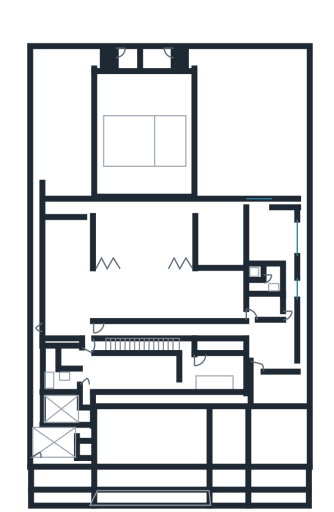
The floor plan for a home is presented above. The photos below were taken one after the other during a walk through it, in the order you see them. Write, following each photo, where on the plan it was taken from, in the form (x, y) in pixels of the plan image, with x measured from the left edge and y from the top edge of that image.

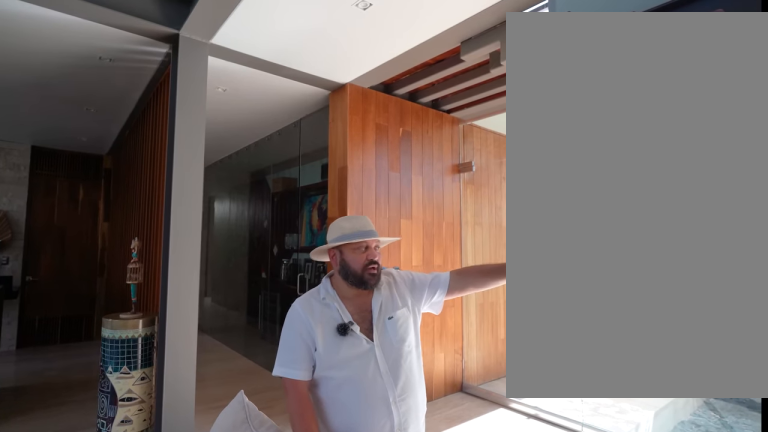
(166, 326)
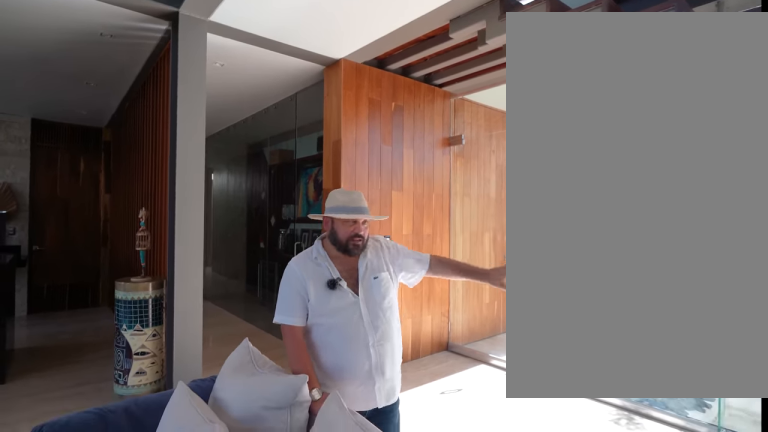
(165, 323)
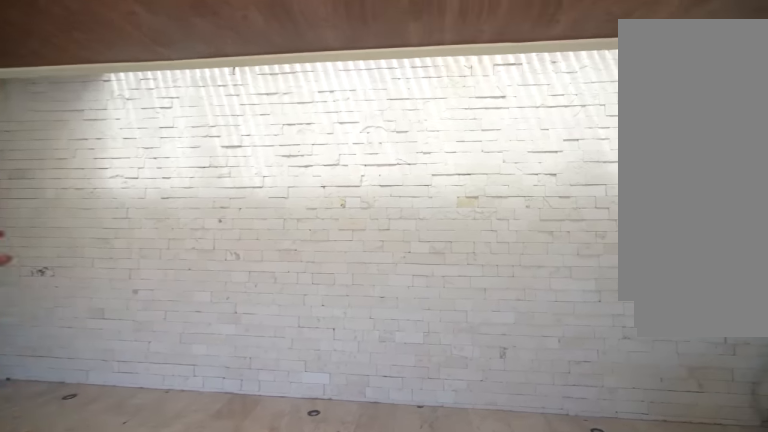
(133, 435)
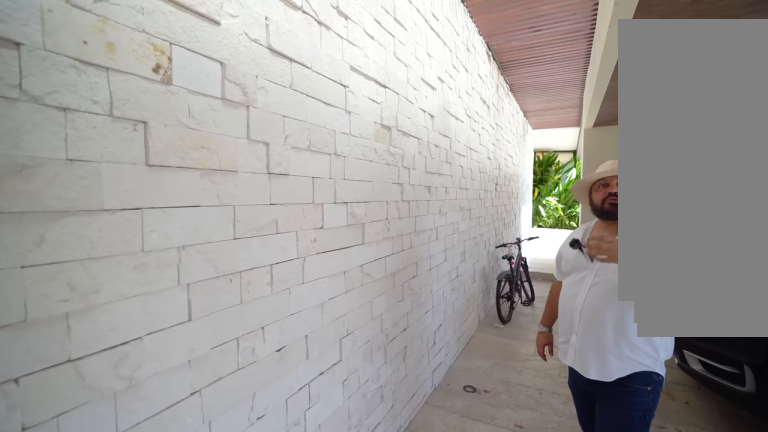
(124, 407)
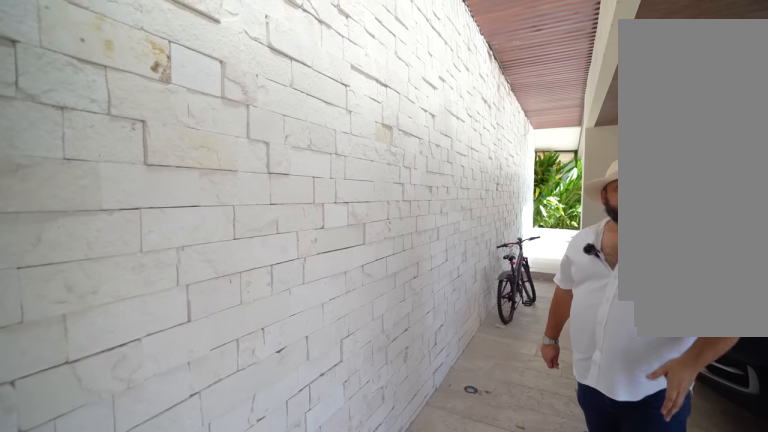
(125, 407)
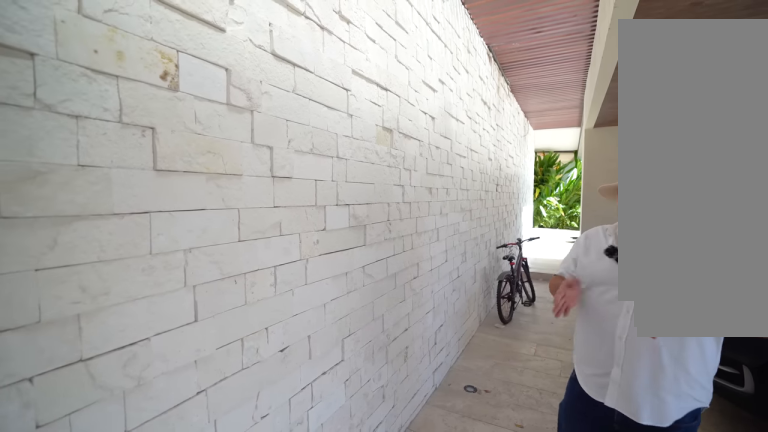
(124, 407)
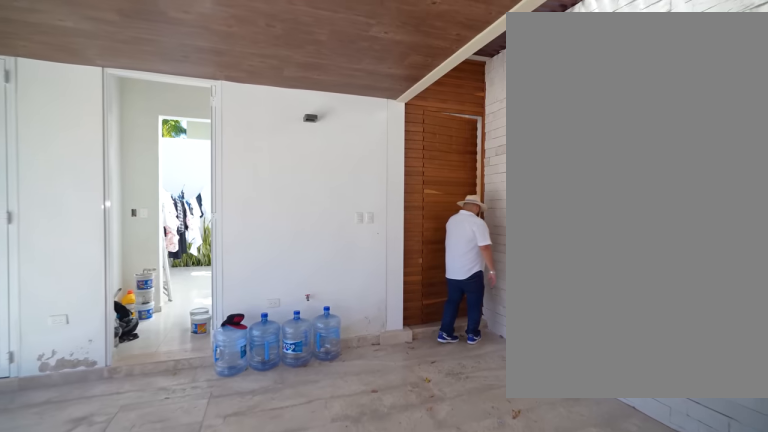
(138, 432)
